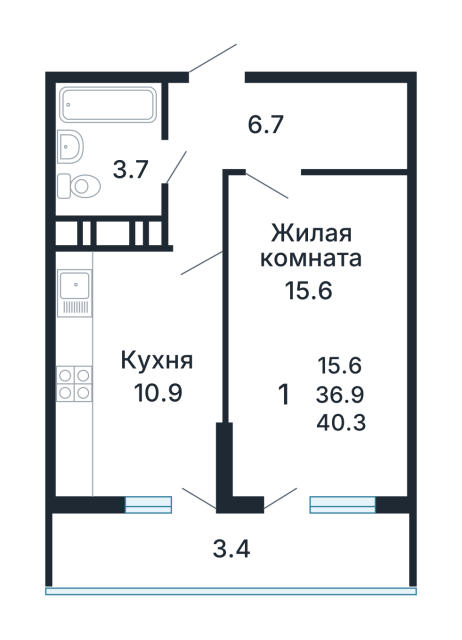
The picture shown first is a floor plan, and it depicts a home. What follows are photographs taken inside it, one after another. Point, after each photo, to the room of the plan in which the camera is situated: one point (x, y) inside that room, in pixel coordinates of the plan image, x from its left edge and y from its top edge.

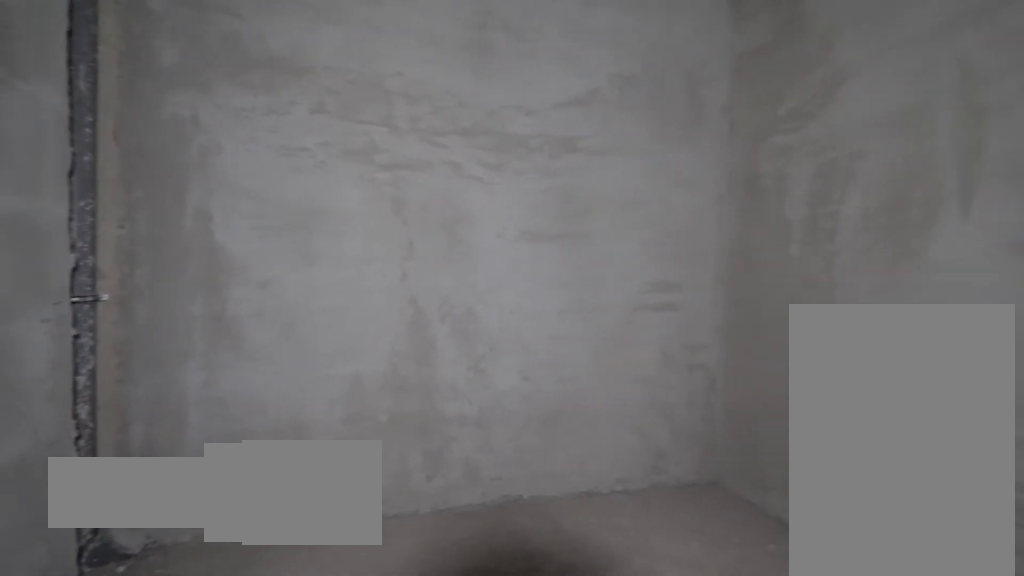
(109, 164)
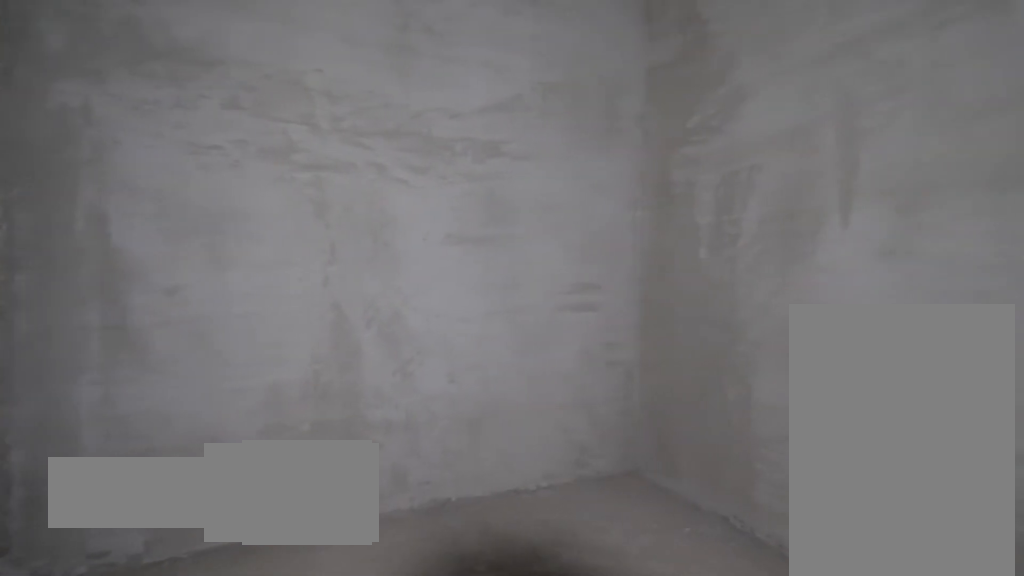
(109, 164)
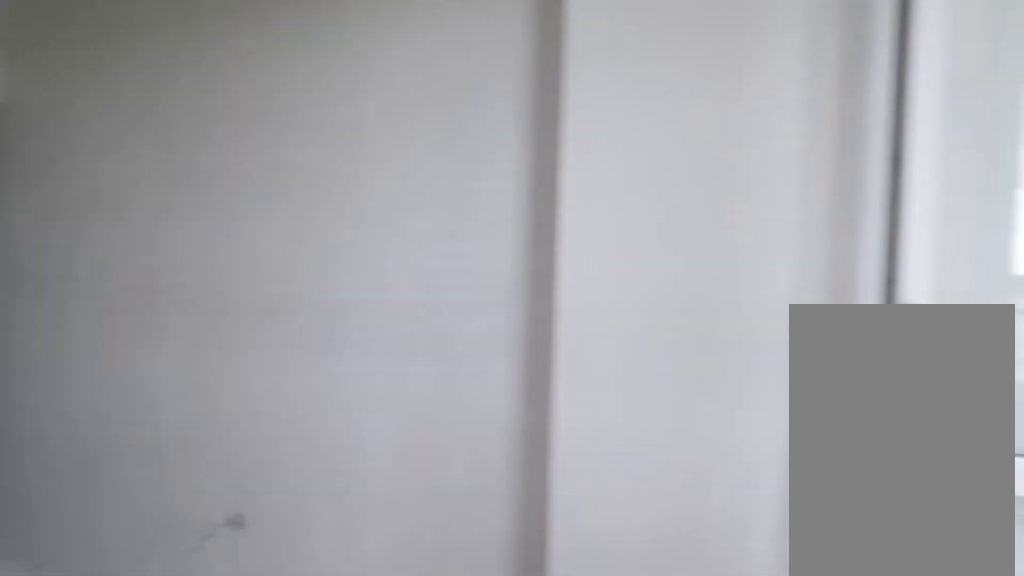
(137, 376)
